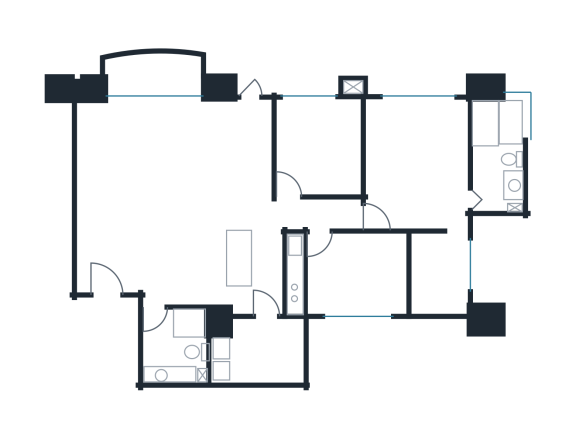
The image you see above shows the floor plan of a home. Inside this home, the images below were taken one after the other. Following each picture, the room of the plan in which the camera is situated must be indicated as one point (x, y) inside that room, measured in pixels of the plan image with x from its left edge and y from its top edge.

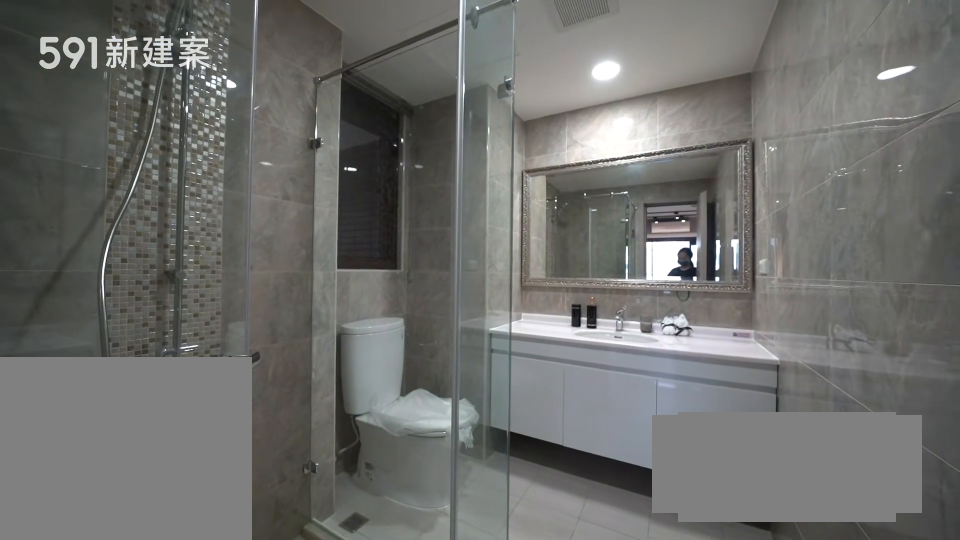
(191, 346)
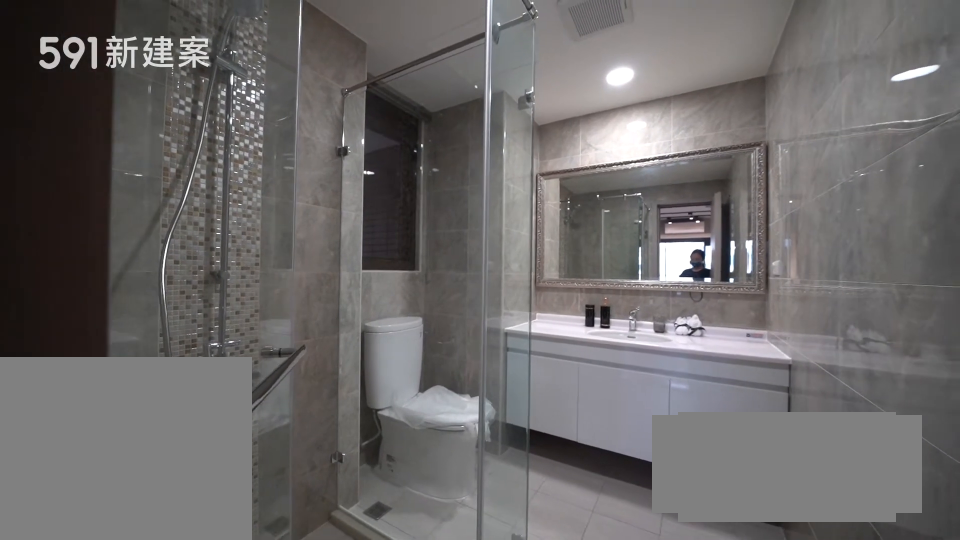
(191, 346)
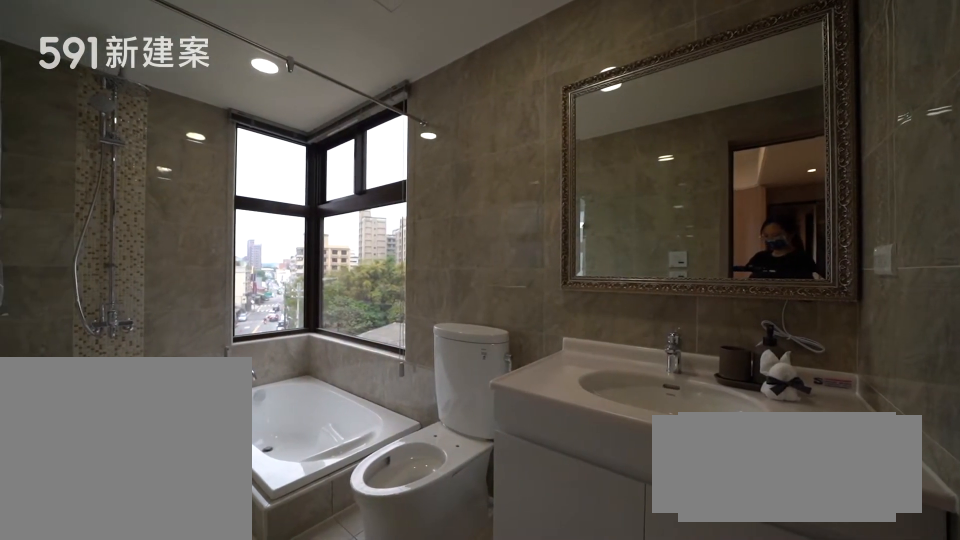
(499, 149)
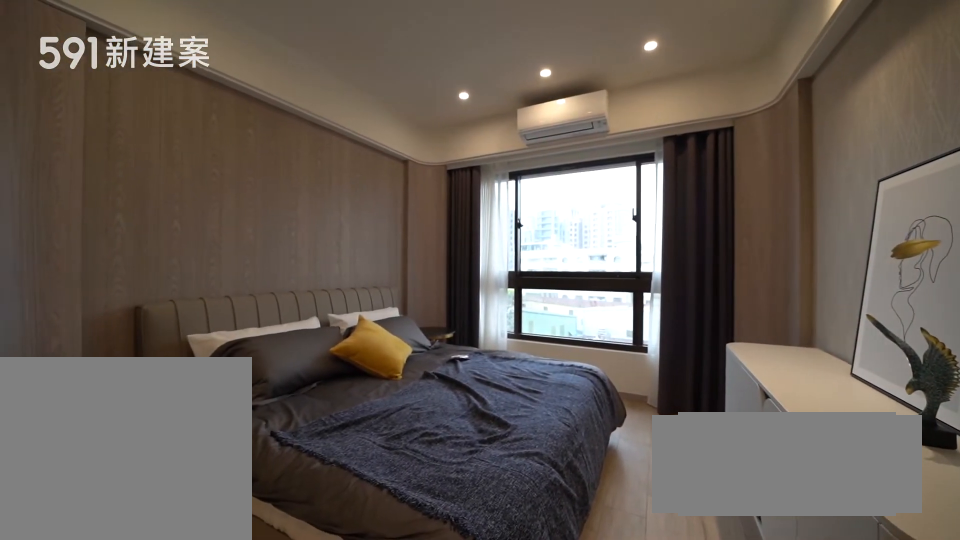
(424, 191)
